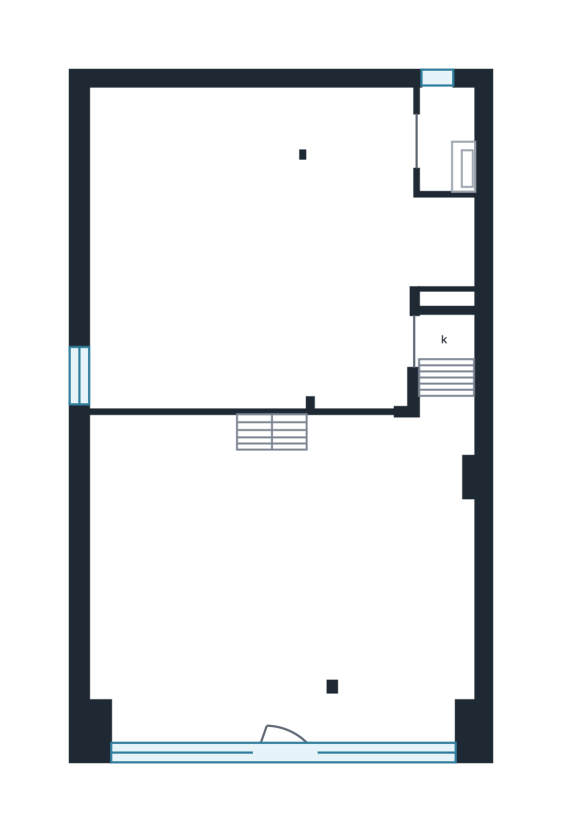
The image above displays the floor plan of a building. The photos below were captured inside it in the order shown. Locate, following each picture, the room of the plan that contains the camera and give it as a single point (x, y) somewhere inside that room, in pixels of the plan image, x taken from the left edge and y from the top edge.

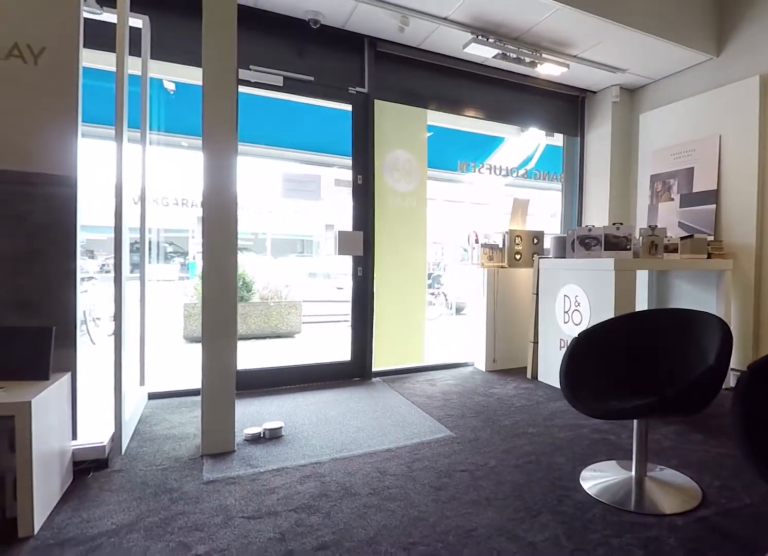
(281, 581)
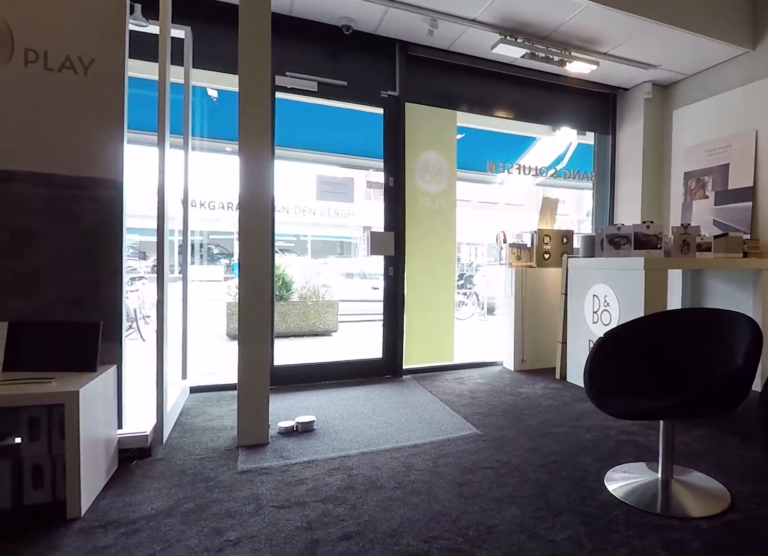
(281, 581)
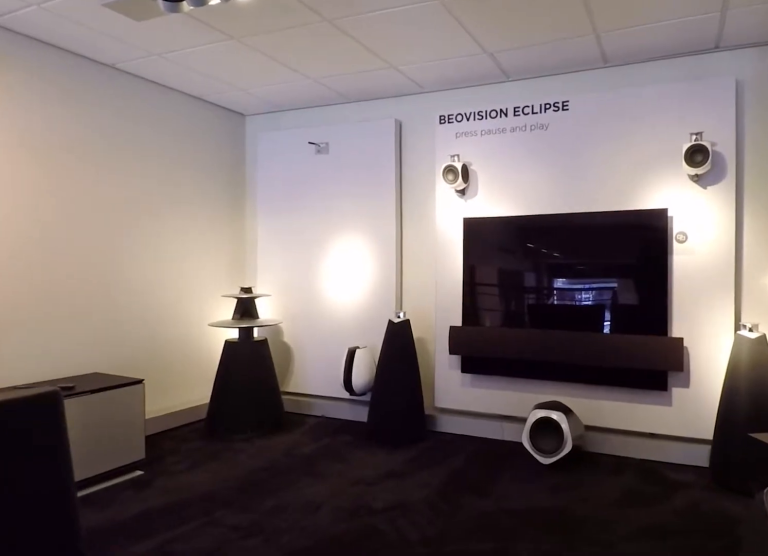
(456, 240)
